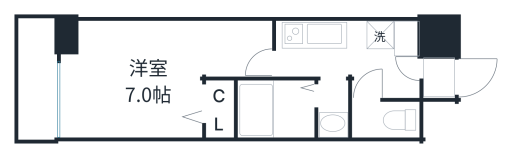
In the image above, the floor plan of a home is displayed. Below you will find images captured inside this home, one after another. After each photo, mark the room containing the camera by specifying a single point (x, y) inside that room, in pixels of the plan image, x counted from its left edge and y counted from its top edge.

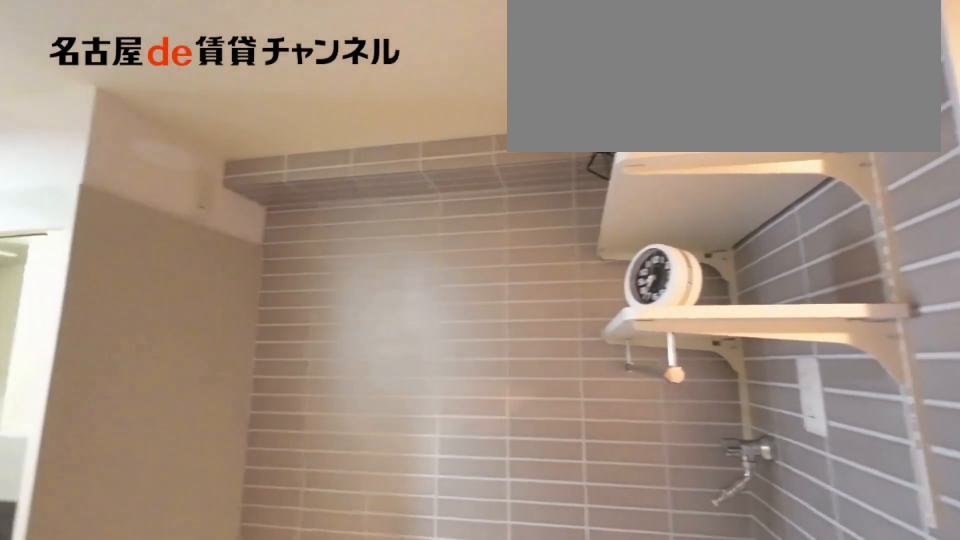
(375, 37)
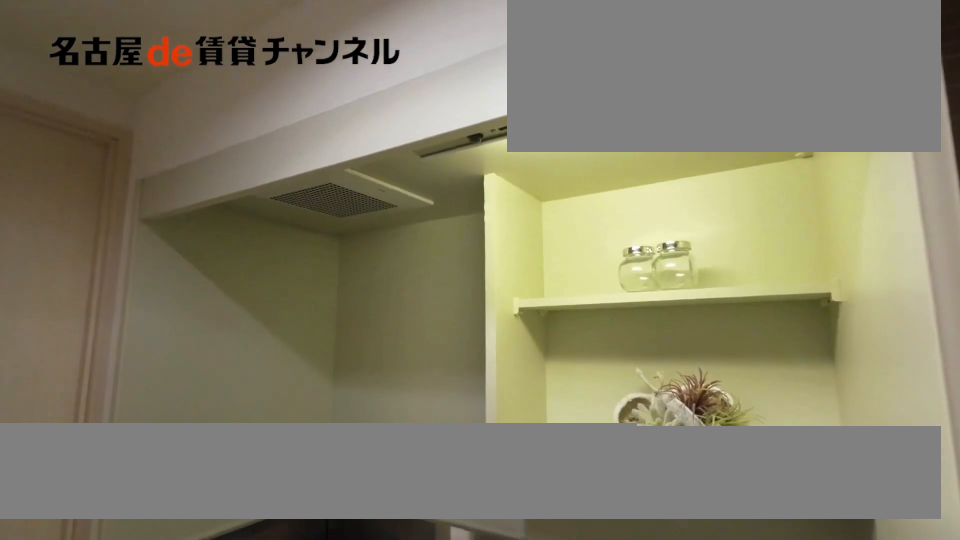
(320, 34)
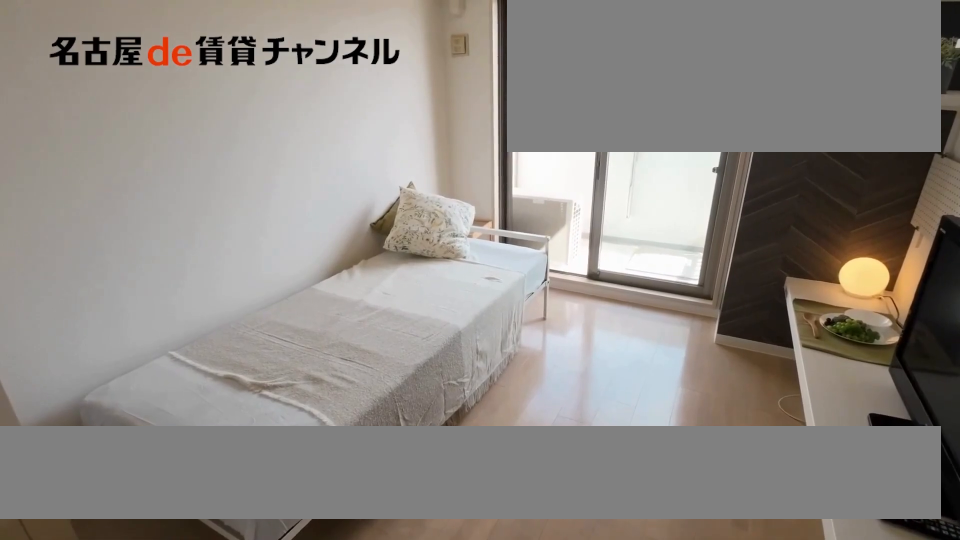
(151, 73)
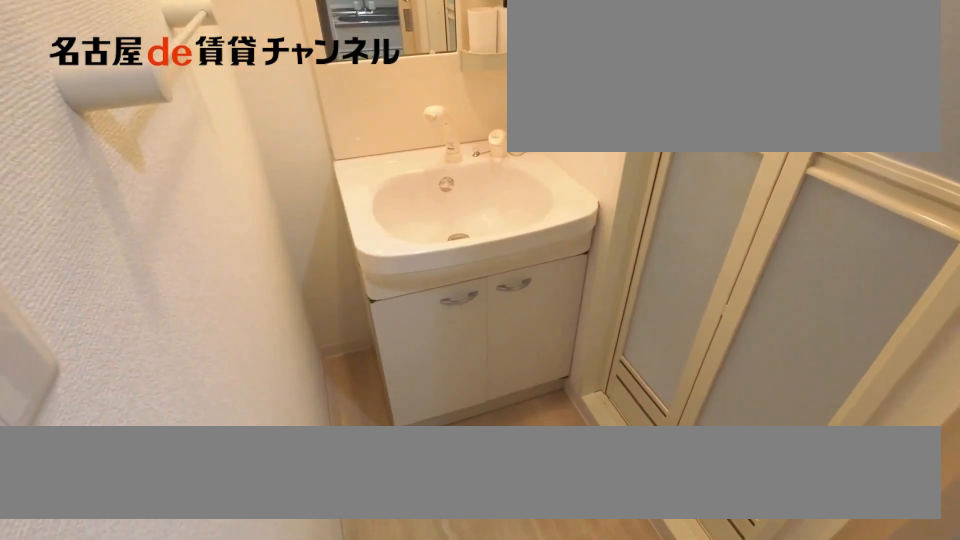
(338, 109)
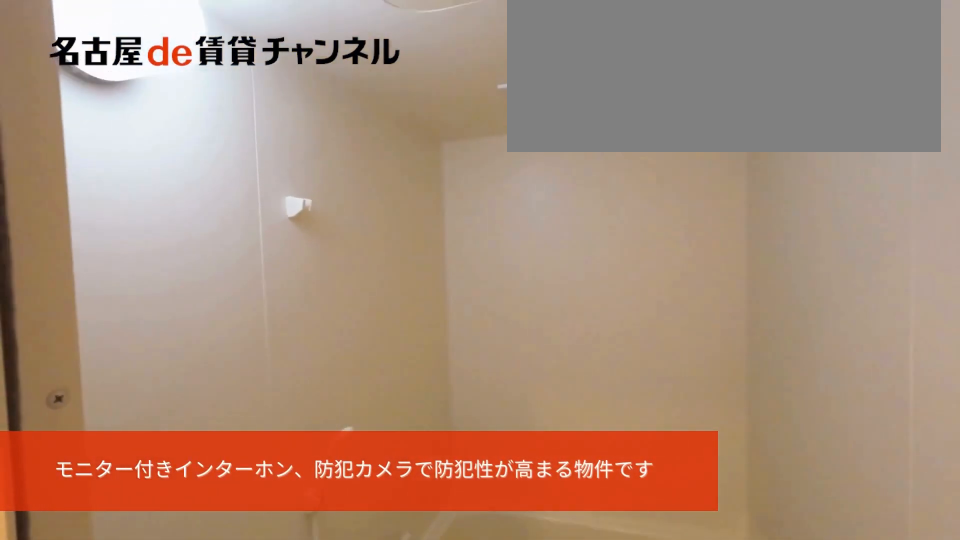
(274, 108)
